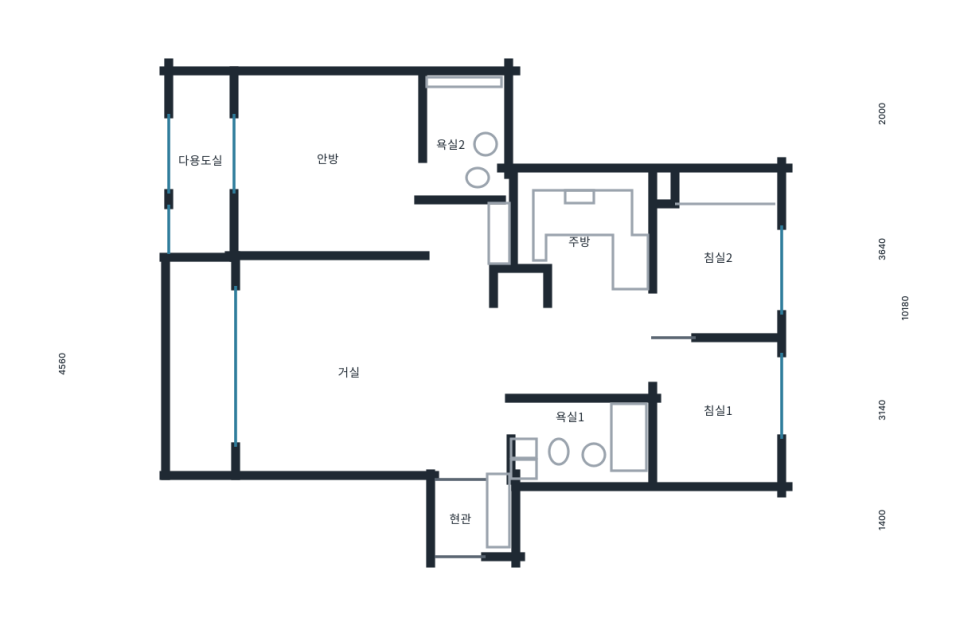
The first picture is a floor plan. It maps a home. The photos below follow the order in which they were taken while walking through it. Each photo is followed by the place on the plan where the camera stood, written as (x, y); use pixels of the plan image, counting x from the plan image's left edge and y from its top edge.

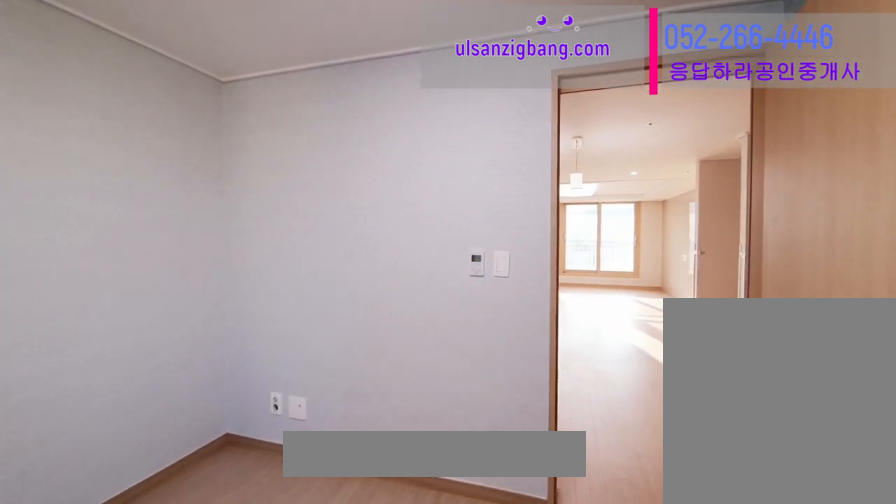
(726, 407)
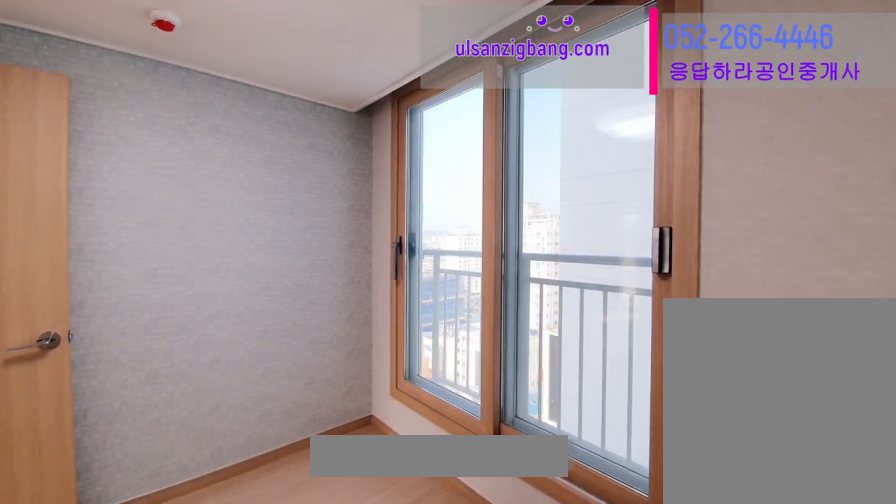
(726, 408)
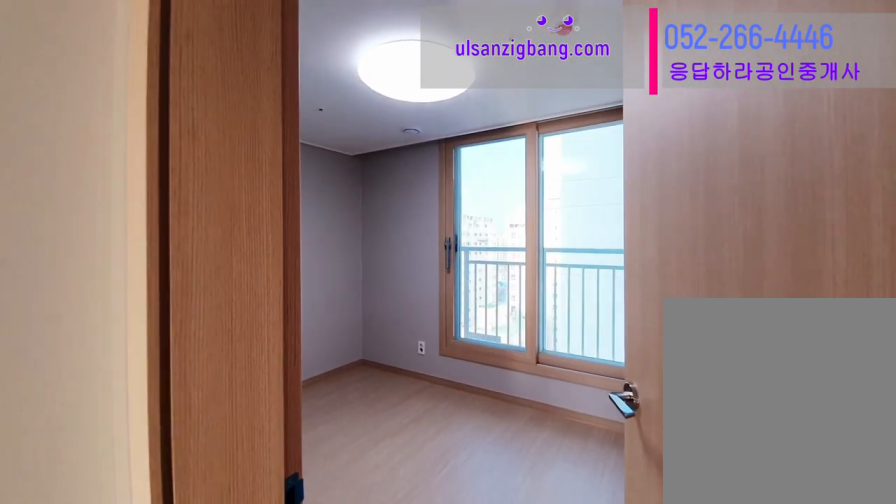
(595, 341)
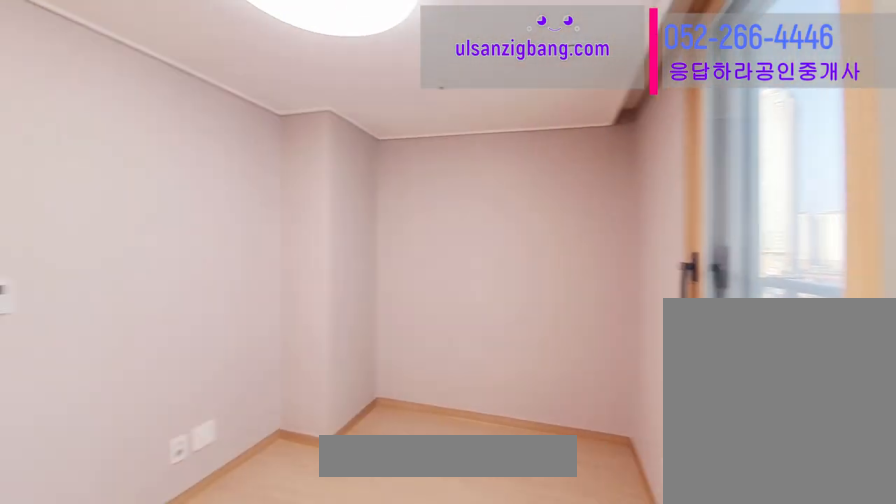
(734, 266)
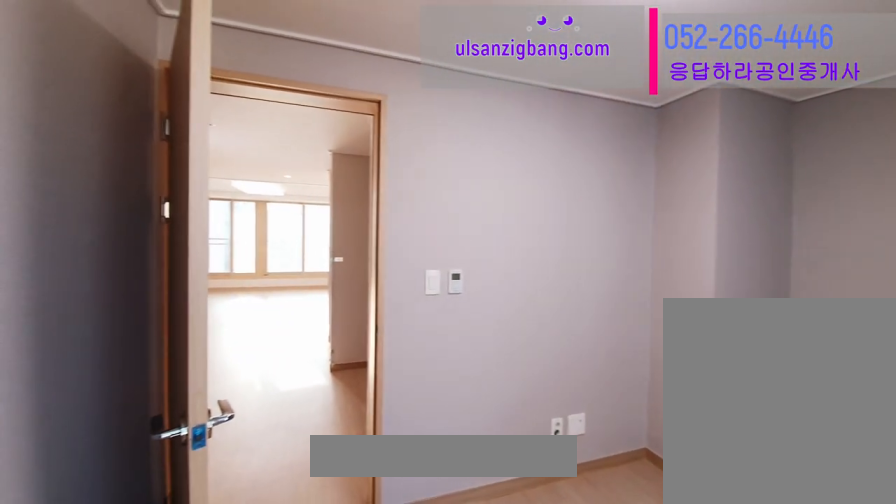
(736, 266)
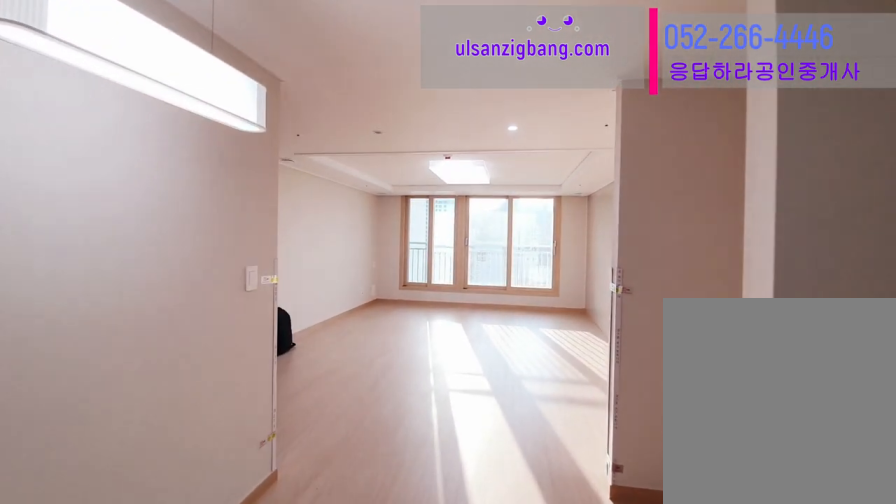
(510, 333)
